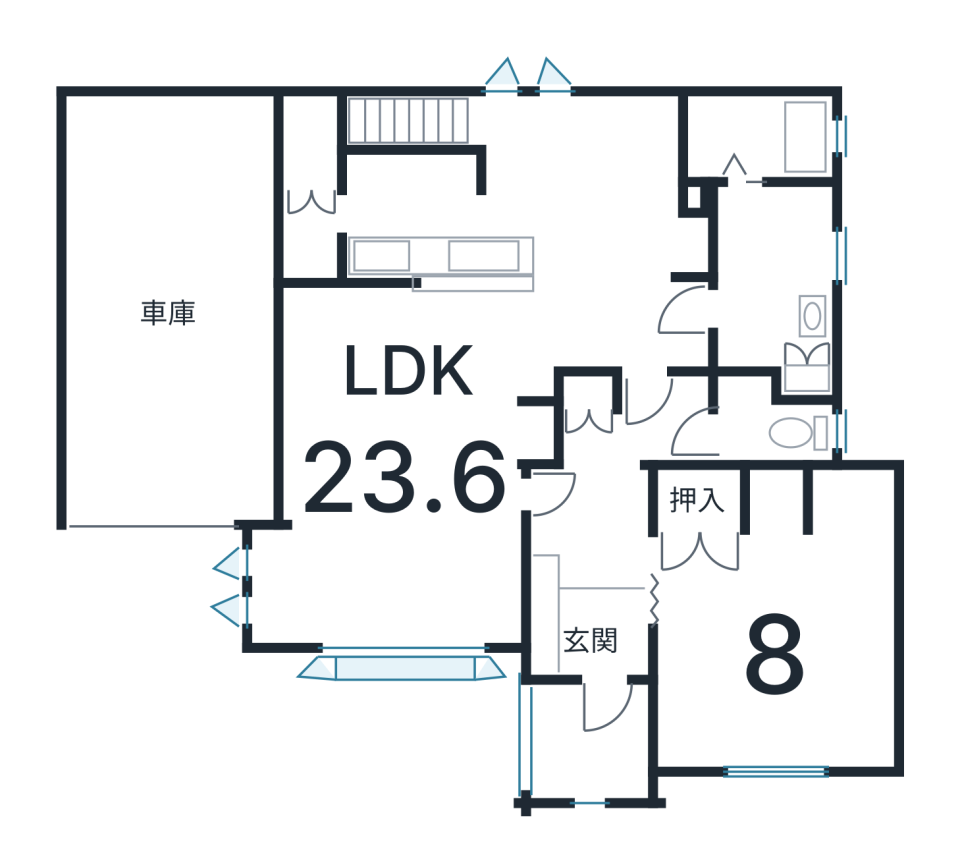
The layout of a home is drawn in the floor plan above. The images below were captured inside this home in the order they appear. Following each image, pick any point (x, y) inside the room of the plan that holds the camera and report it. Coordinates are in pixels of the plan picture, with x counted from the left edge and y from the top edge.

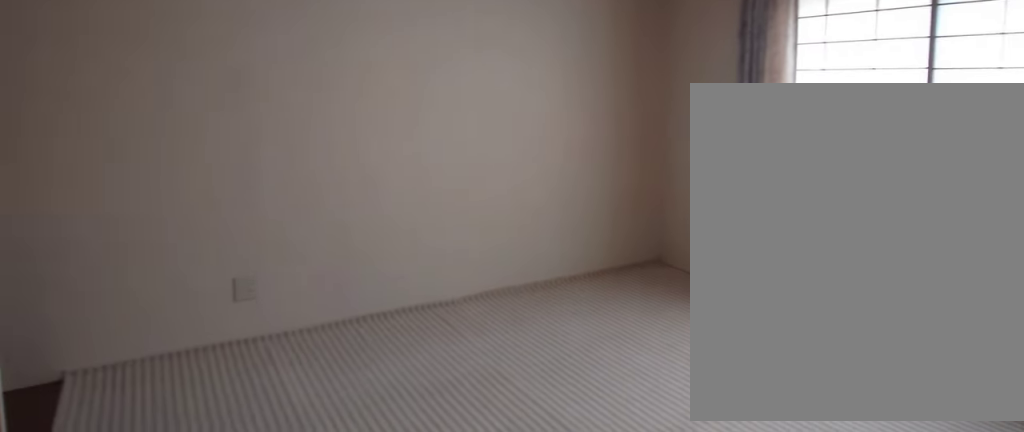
(766, 669)
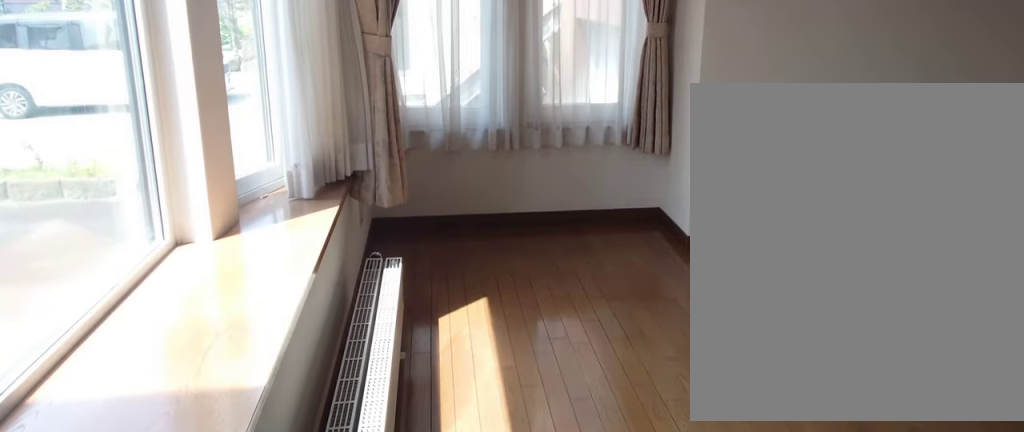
(392, 509)
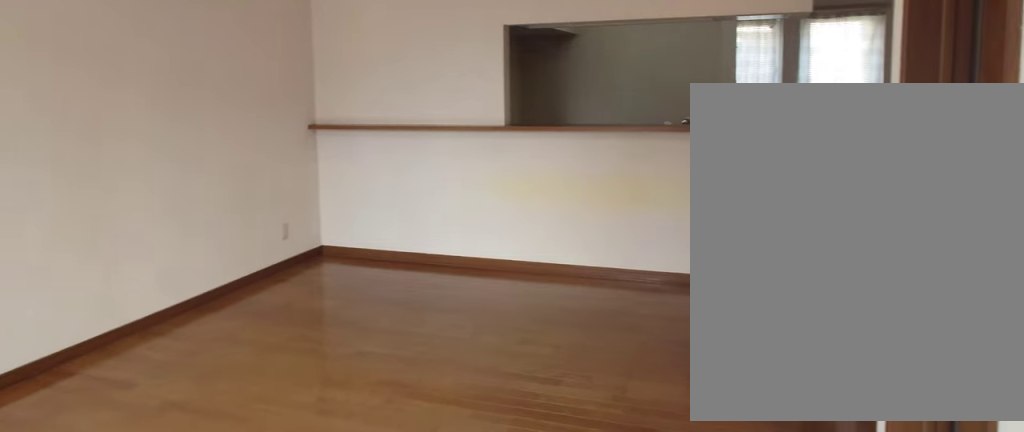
(392, 509)
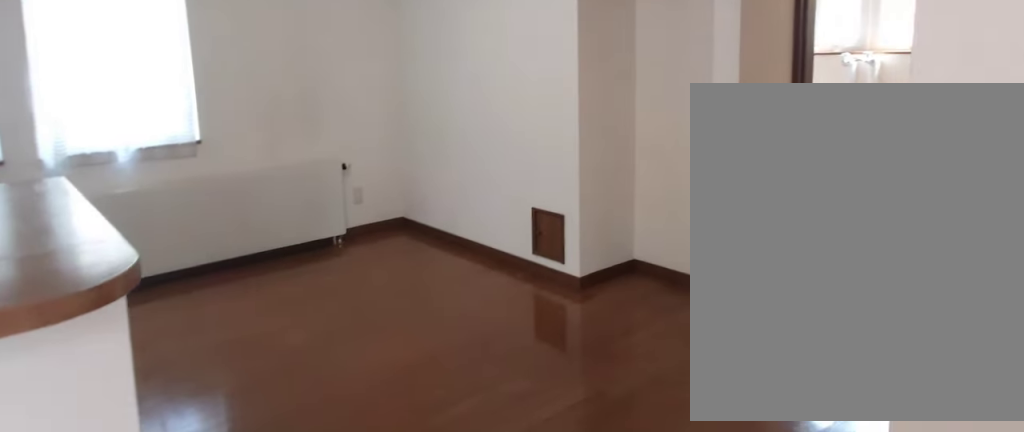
(531, 237)
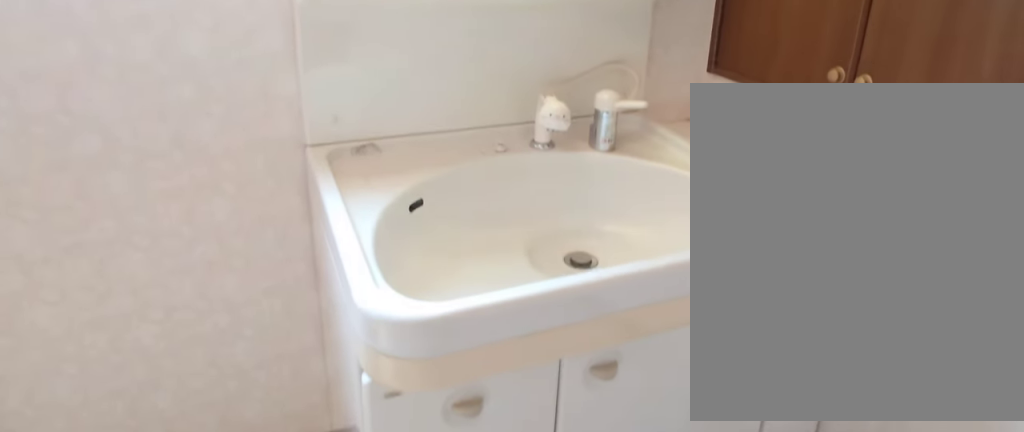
(747, 293)
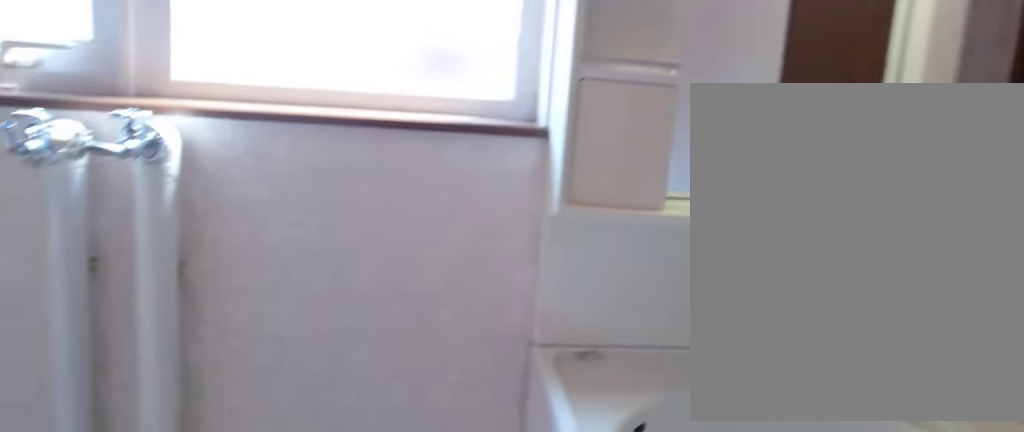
(747, 293)
